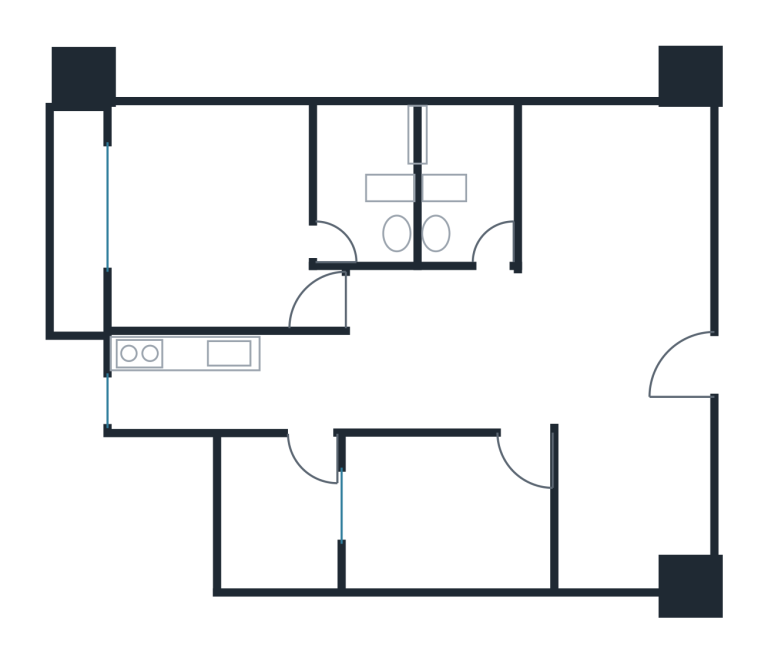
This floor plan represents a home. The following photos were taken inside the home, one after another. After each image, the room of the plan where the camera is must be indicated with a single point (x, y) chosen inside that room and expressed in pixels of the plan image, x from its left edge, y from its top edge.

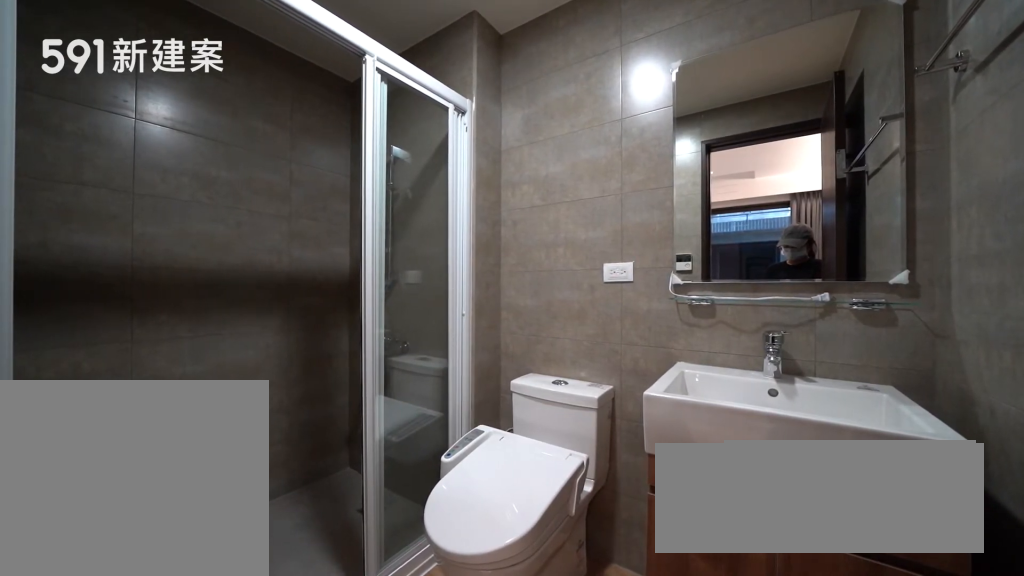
(367, 177)
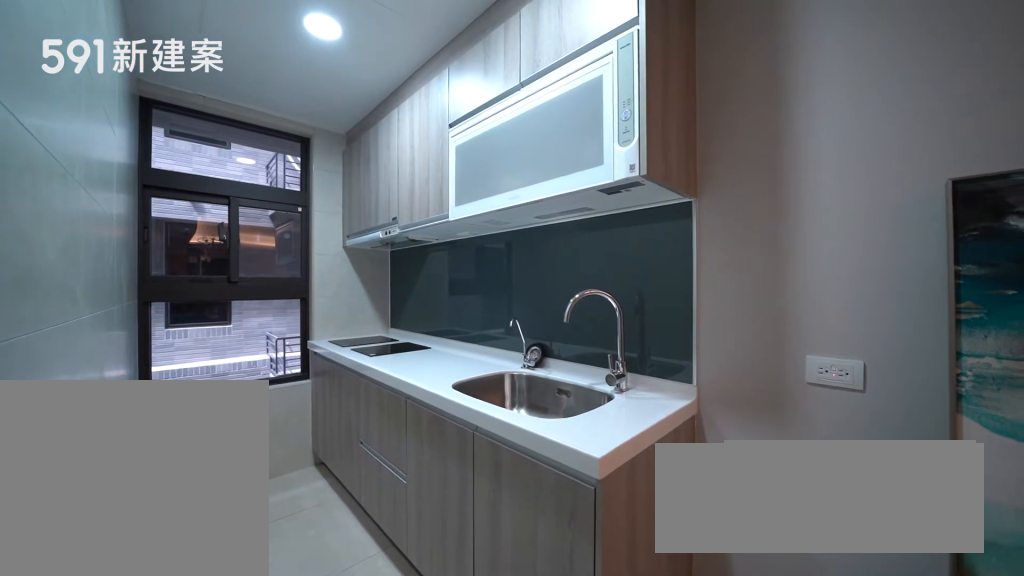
(218, 382)
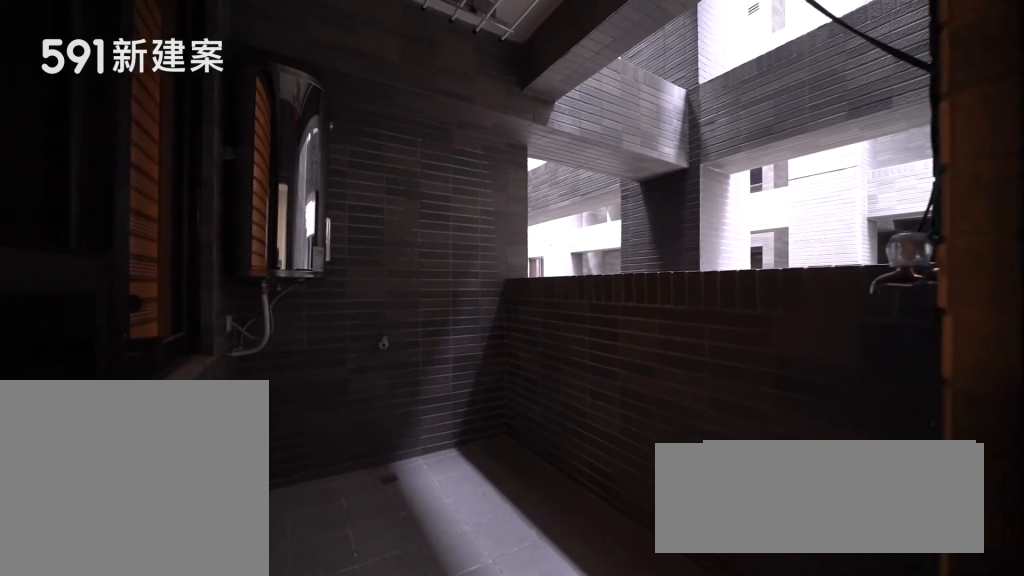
(277, 517)
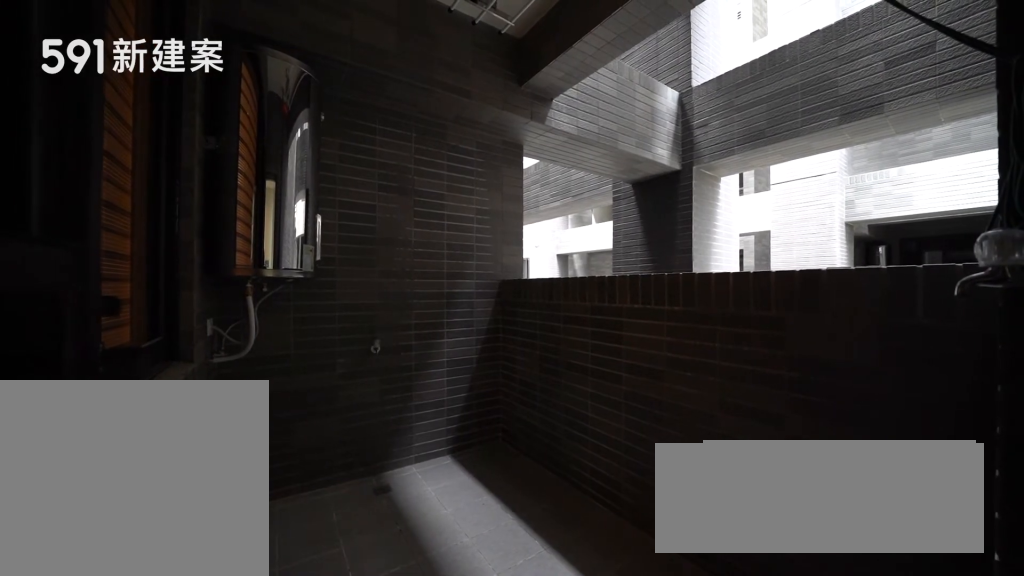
(277, 517)
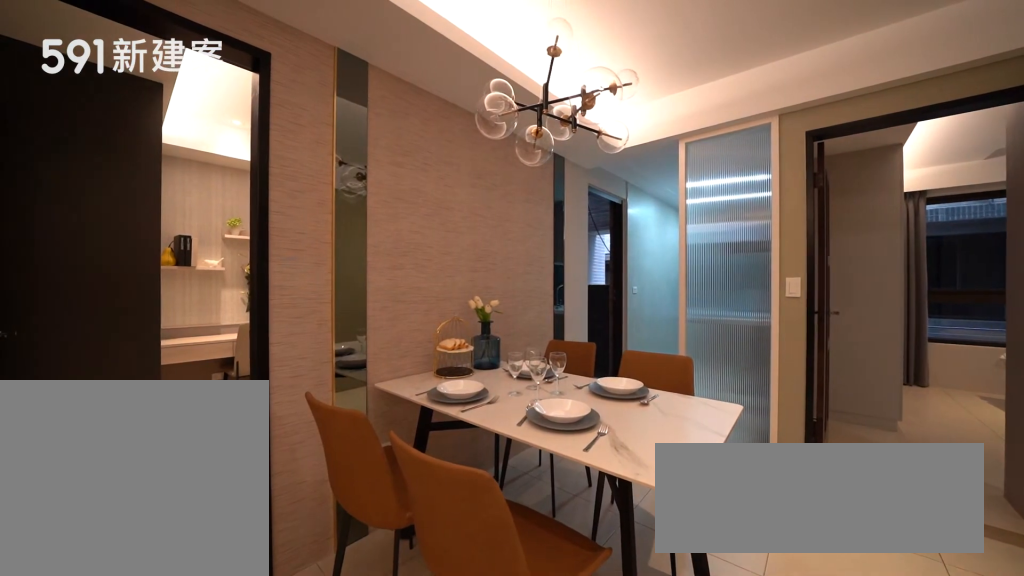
(430, 373)
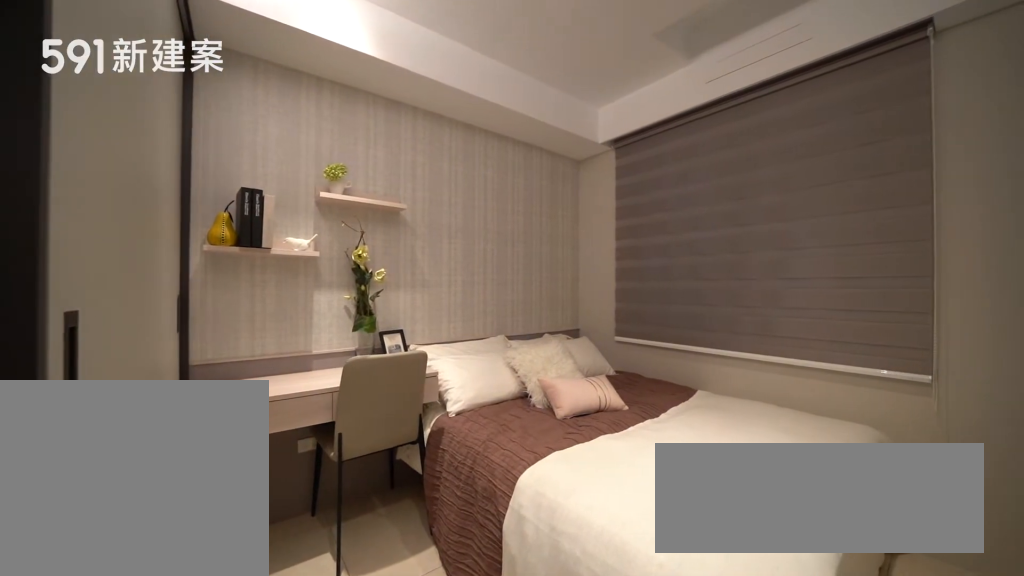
(445, 511)
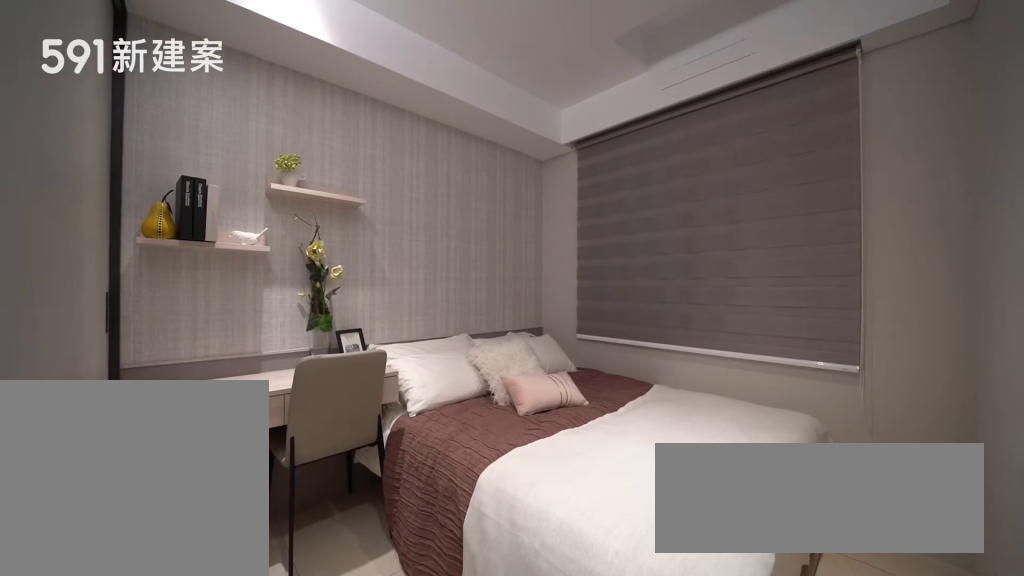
(445, 511)
